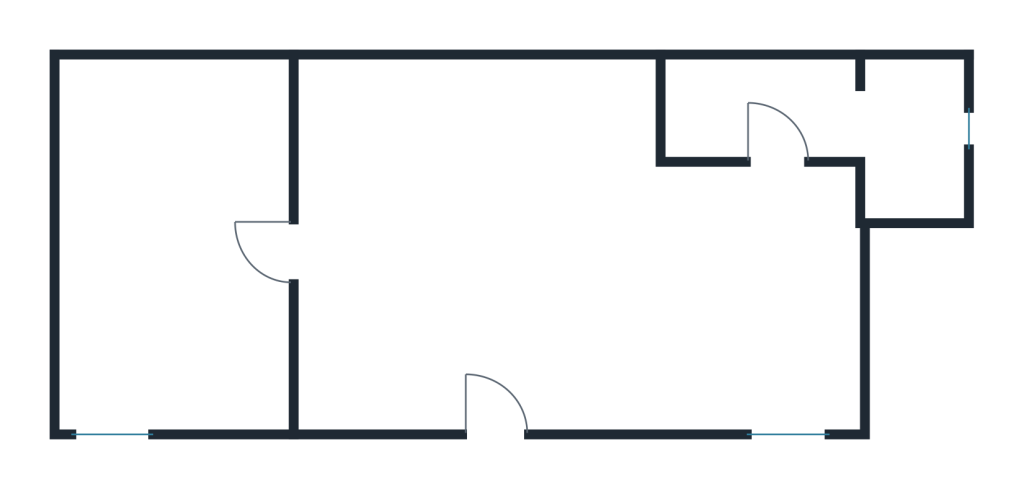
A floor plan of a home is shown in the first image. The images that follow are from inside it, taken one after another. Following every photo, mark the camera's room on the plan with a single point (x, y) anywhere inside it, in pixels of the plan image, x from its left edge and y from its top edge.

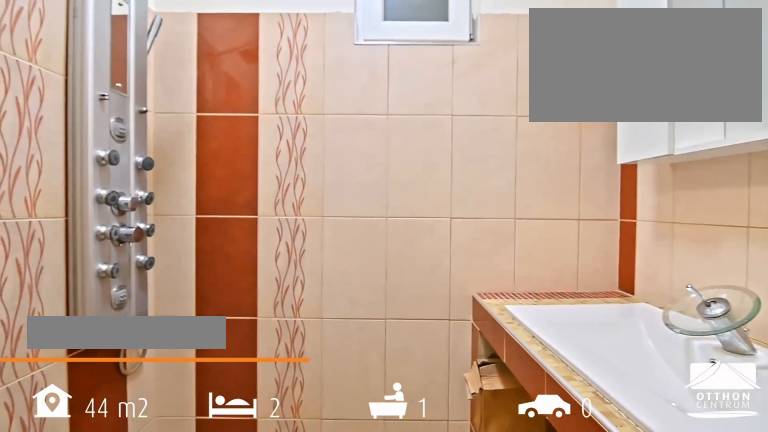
(763, 112)
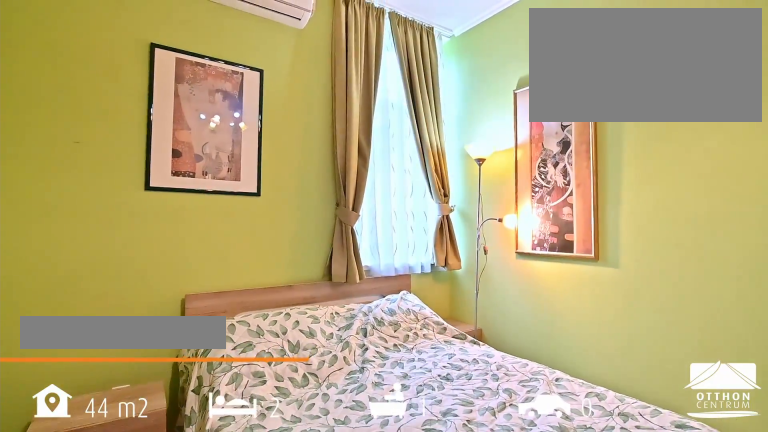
(176, 252)
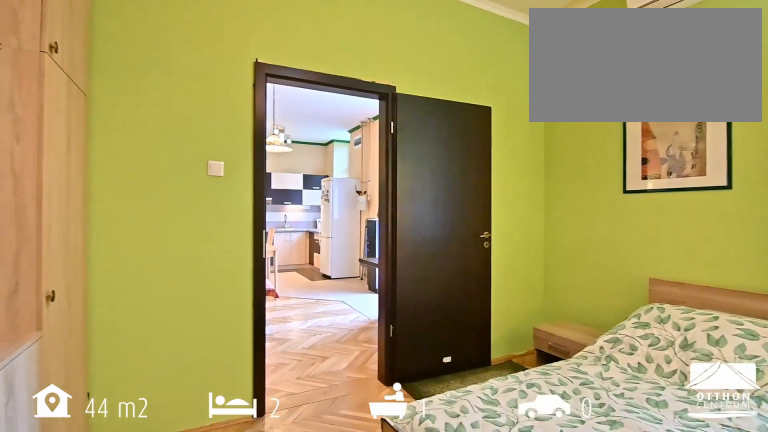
(176, 252)
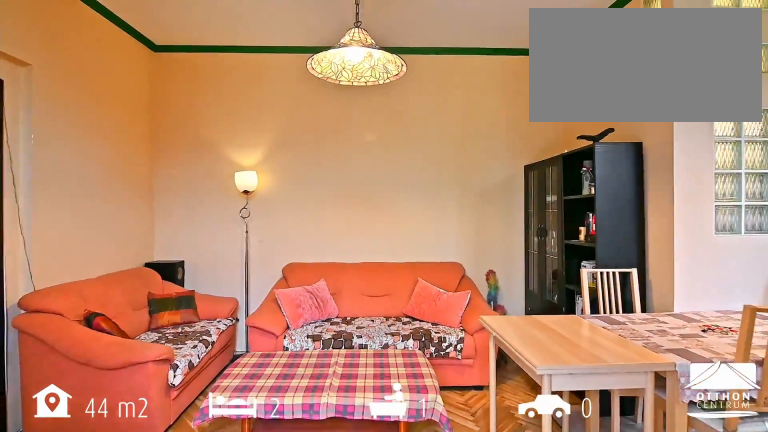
(540, 271)
